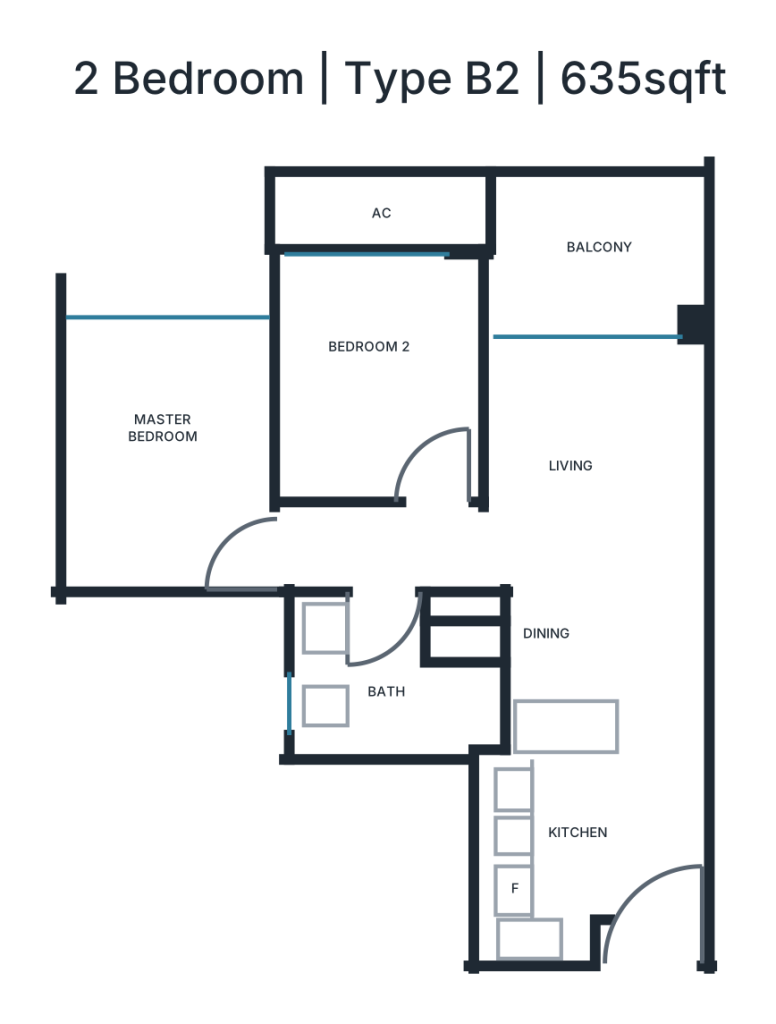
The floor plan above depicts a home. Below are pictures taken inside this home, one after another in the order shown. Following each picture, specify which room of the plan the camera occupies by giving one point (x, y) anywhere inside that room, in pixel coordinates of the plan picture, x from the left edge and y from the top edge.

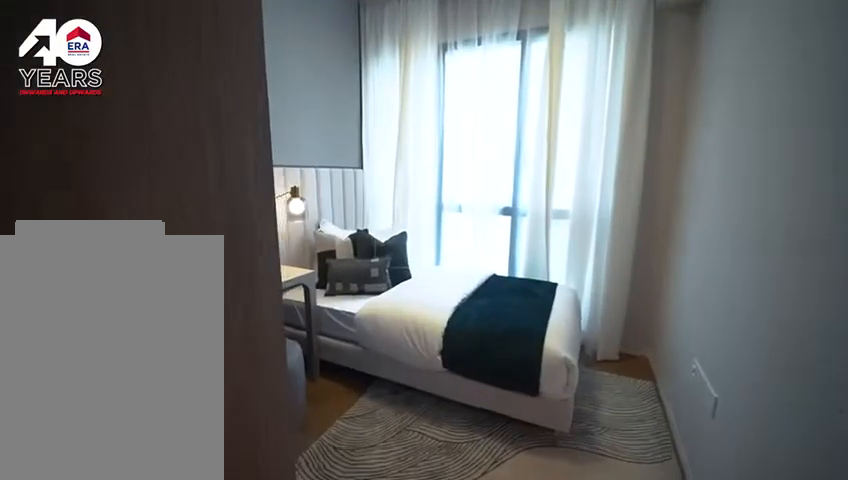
(381, 382)
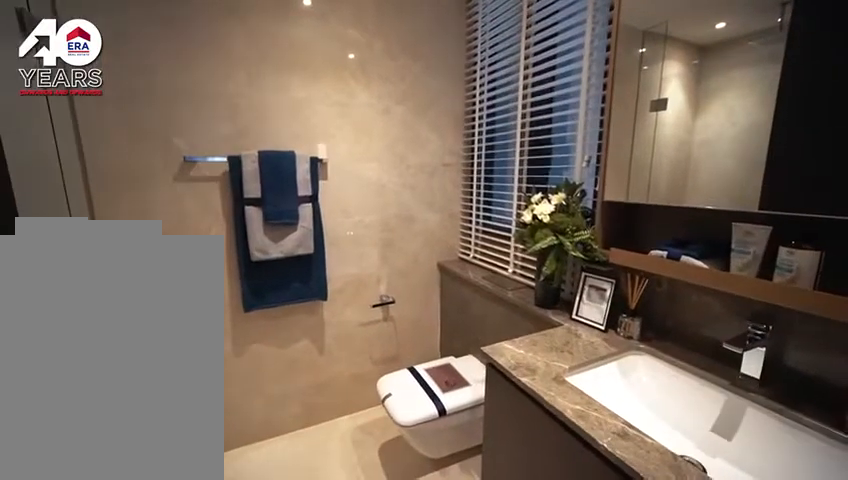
(361, 671)
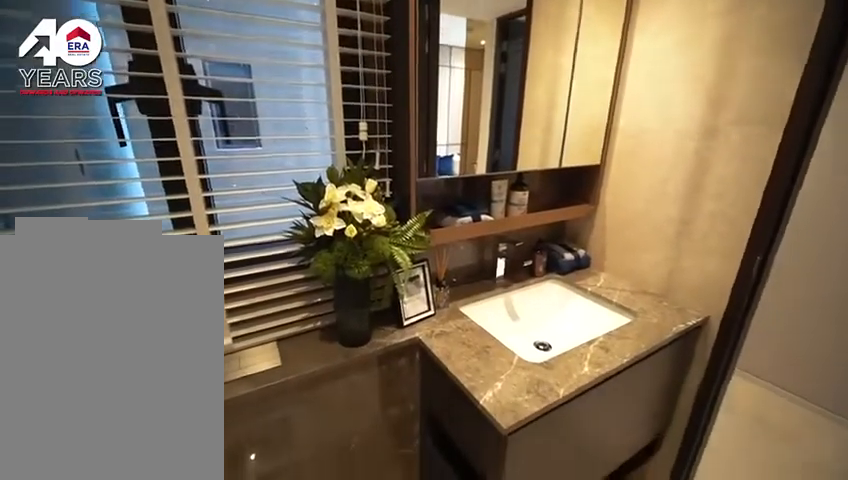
(361, 671)
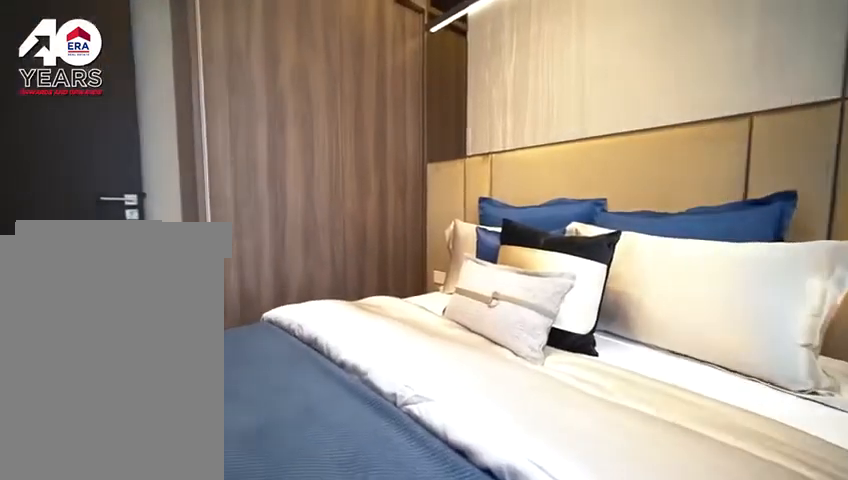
(170, 463)
